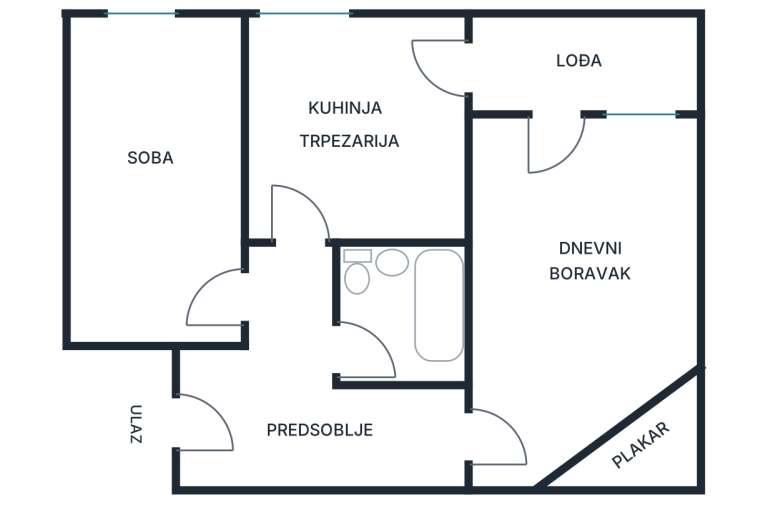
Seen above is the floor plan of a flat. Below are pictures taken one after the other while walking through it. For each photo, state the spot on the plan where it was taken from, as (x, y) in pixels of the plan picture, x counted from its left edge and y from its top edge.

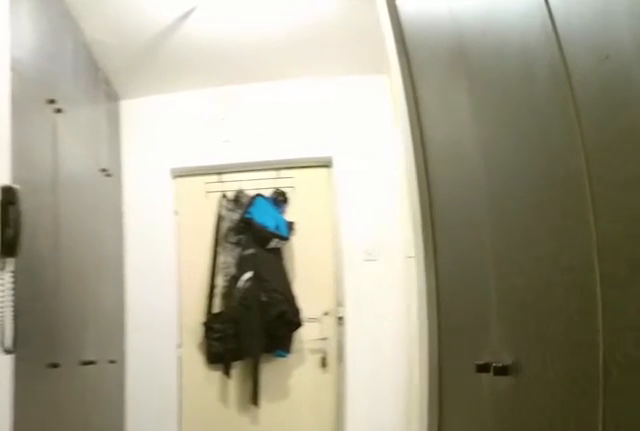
(468, 435)
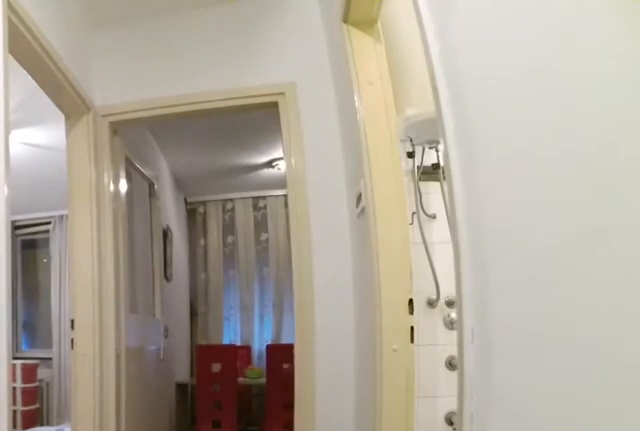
(288, 429)
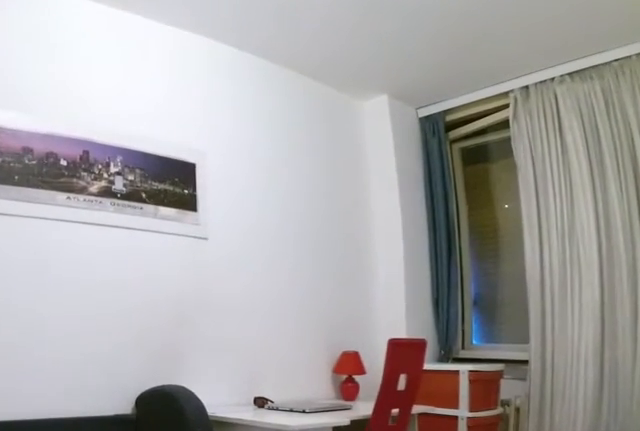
(239, 302)
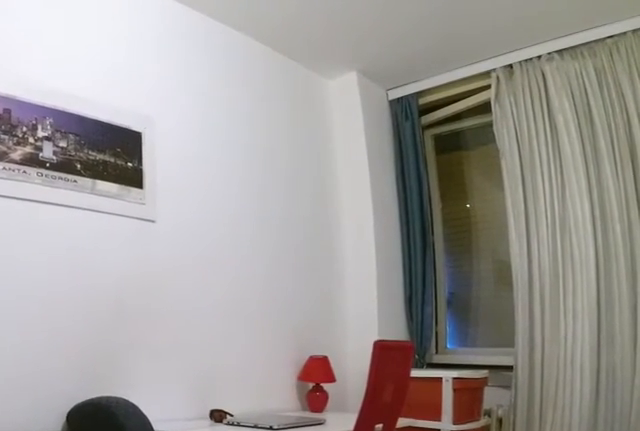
(206, 290)
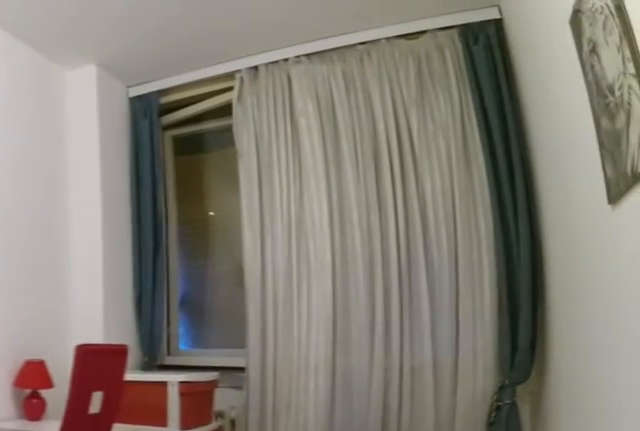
(191, 299)
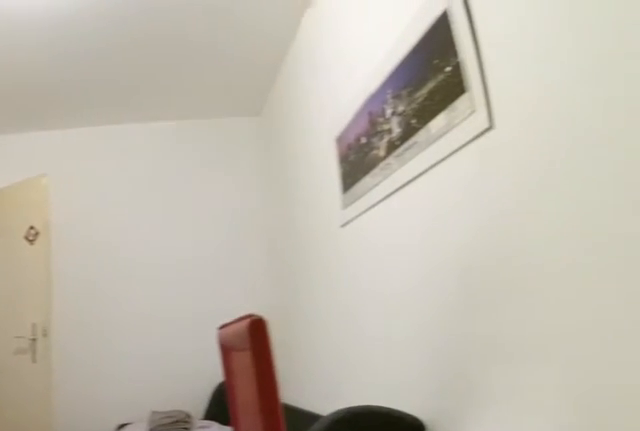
(132, 54)
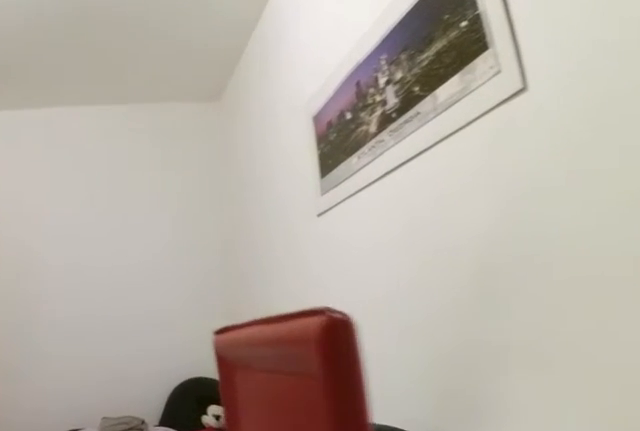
(147, 78)
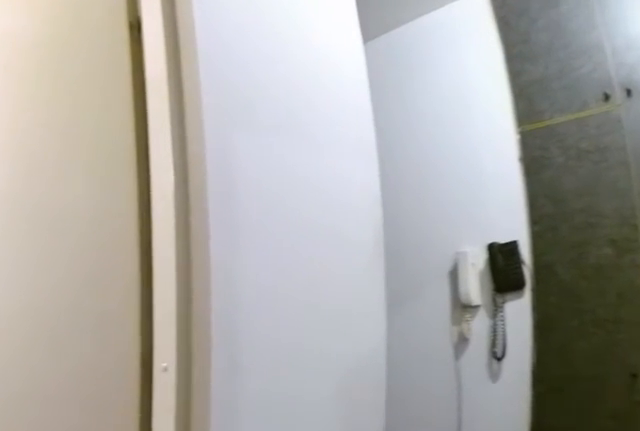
(247, 311)
